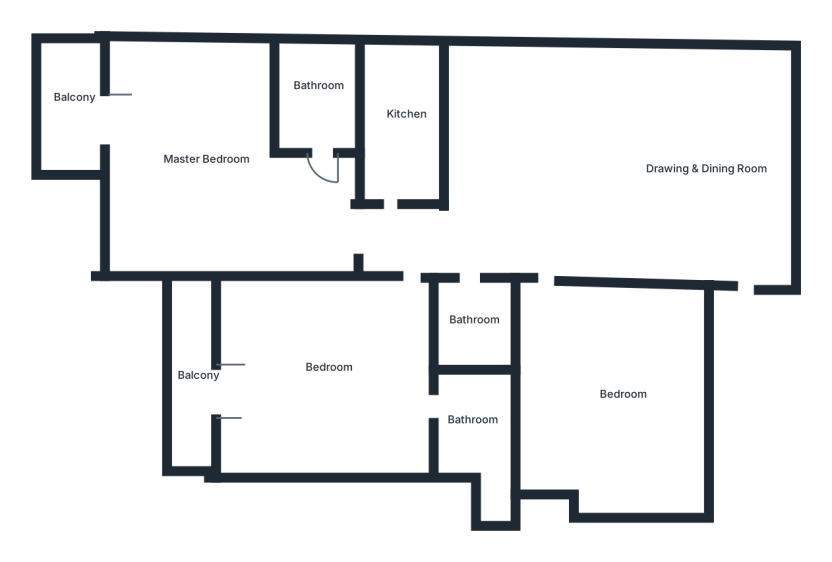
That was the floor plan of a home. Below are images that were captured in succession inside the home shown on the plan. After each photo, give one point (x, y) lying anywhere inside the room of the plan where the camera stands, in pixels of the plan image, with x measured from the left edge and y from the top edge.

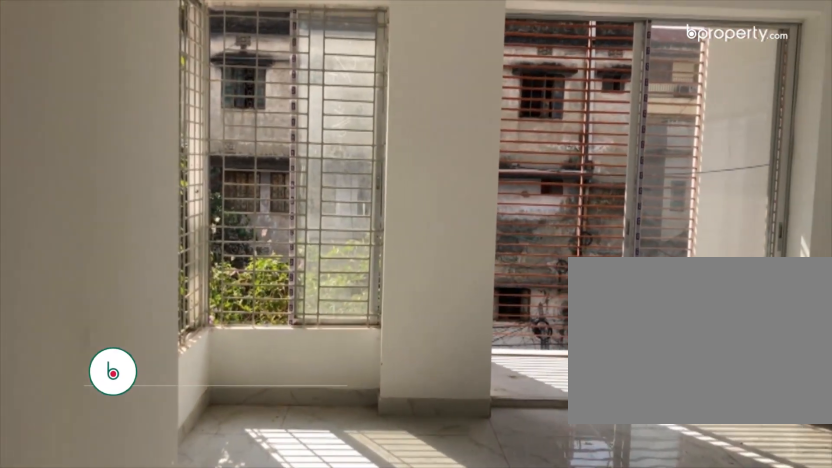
(217, 177)
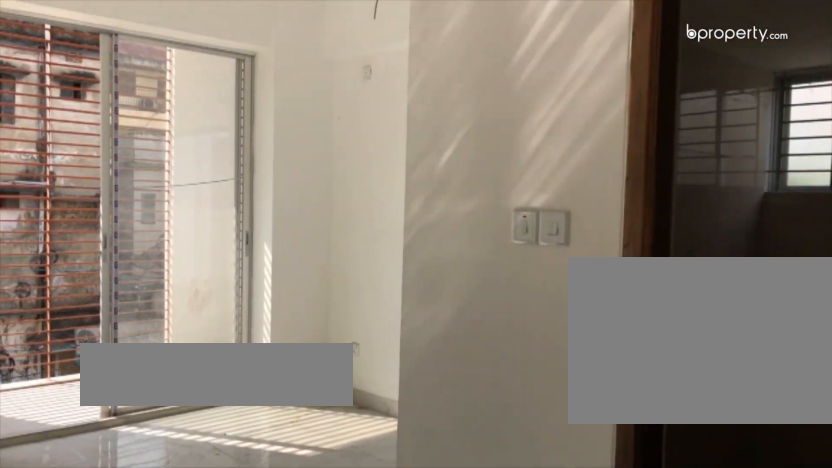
(217, 177)
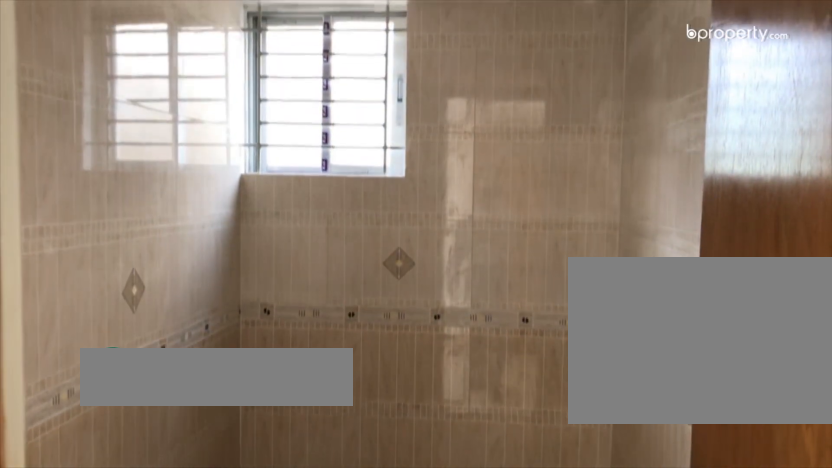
(316, 112)
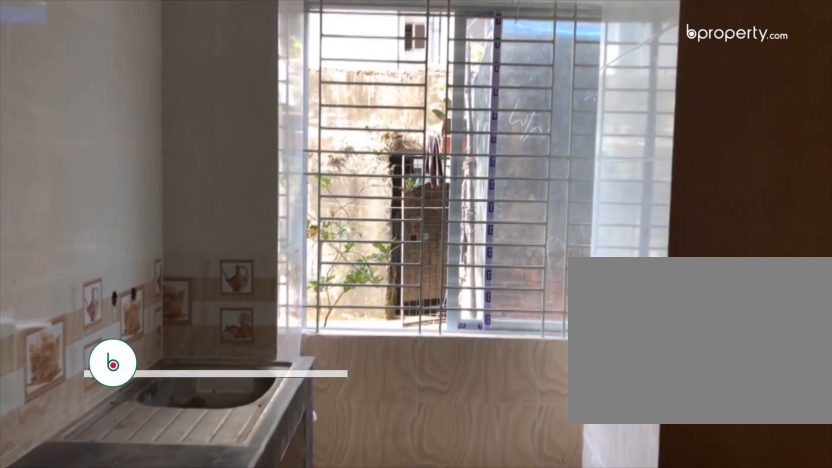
(398, 139)
